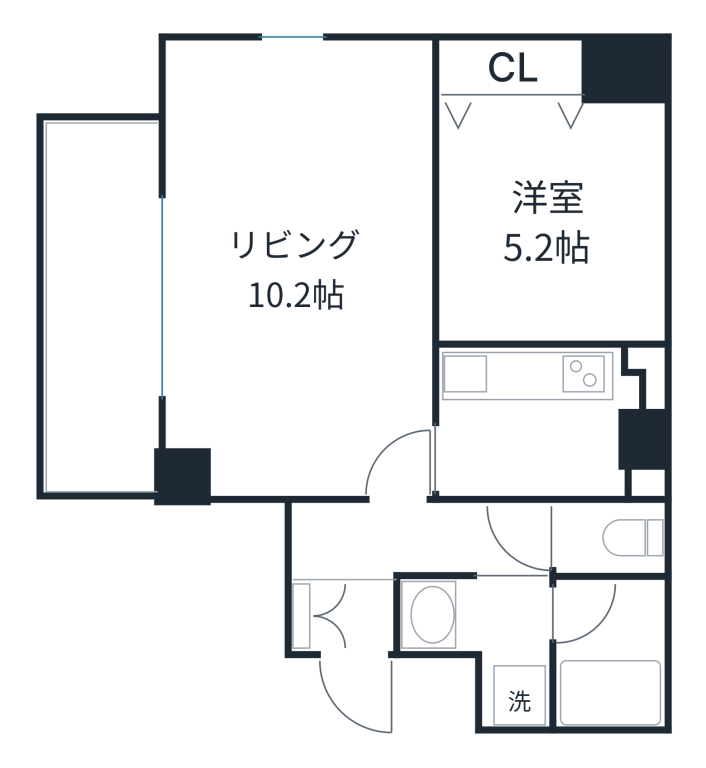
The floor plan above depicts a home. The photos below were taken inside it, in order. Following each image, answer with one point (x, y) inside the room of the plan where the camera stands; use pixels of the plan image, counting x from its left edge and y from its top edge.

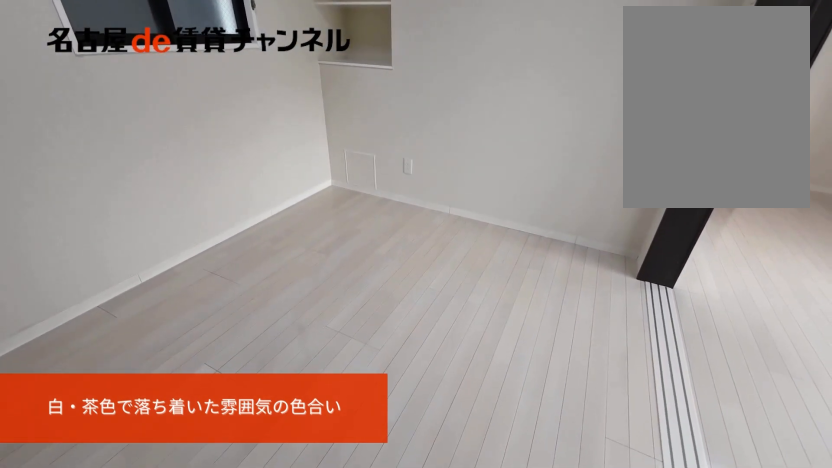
(551, 220)
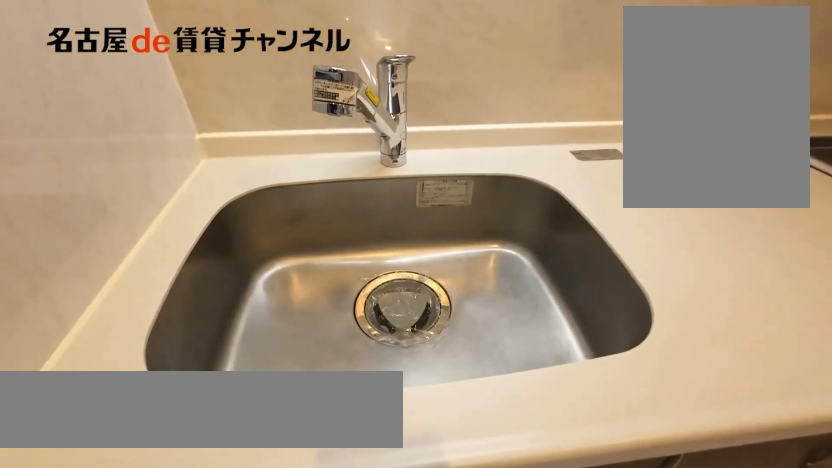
(548, 420)
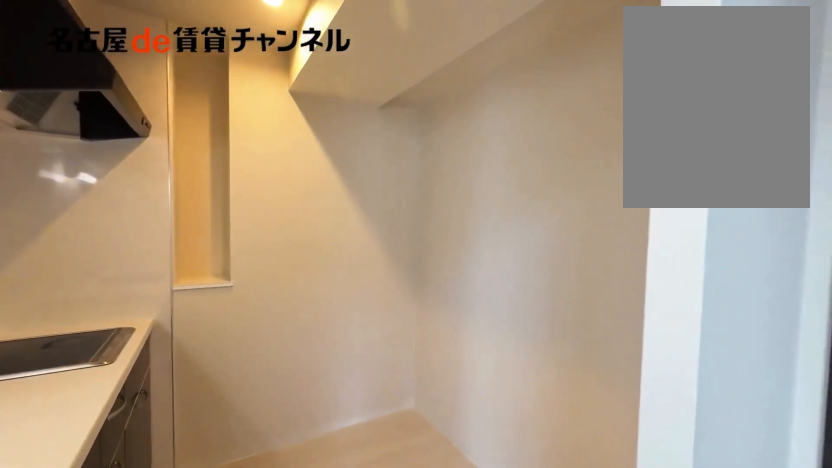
(548, 420)
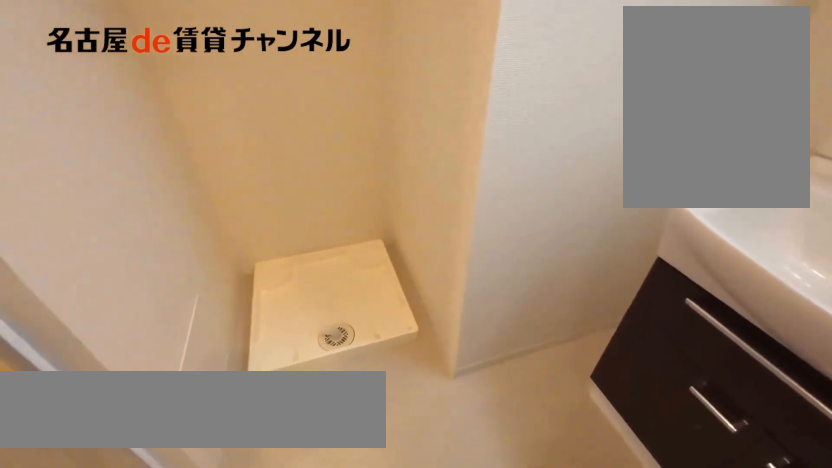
(491, 638)
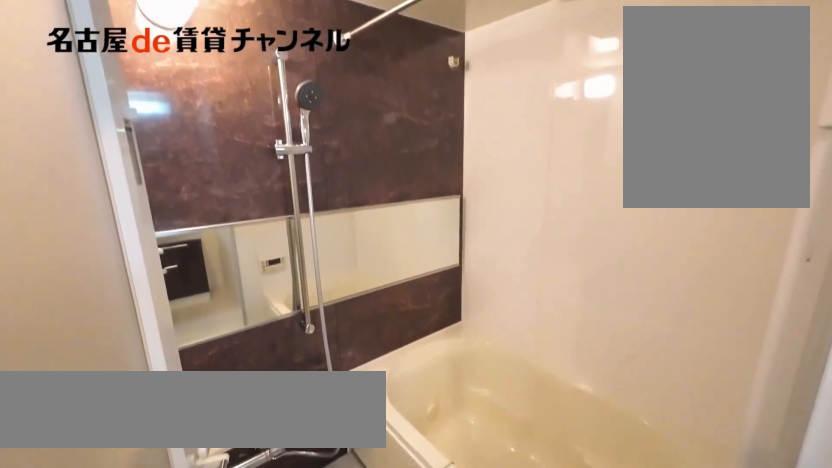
(608, 653)
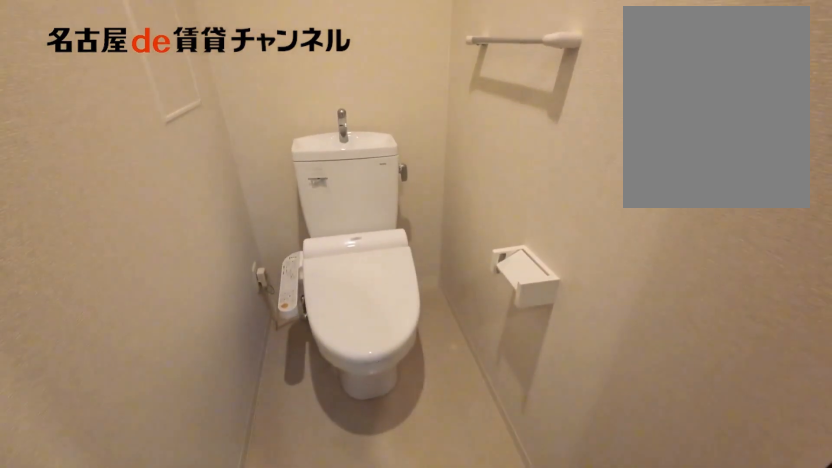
(608, 539)
